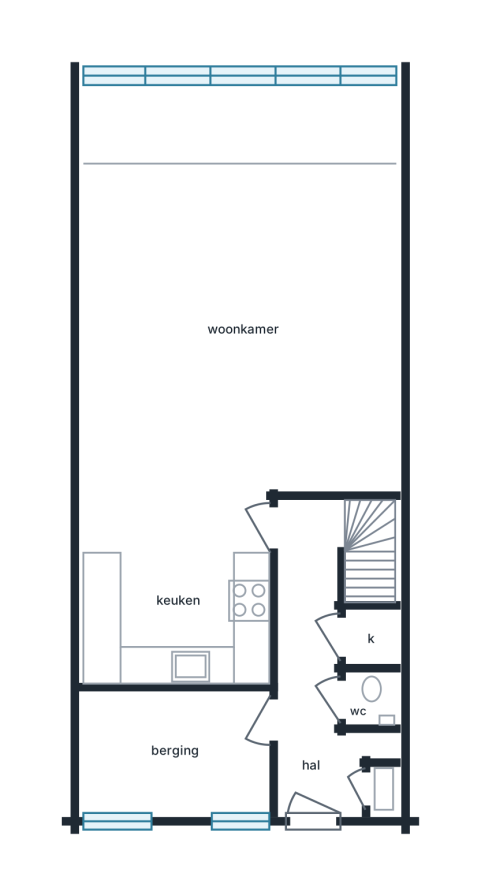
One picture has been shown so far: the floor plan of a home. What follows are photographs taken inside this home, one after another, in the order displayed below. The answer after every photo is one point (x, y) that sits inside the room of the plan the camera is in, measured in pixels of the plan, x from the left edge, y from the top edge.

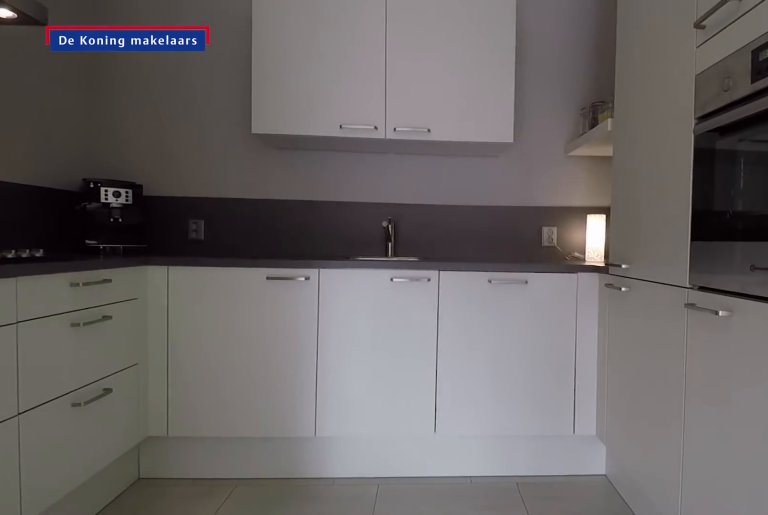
(176, 590)
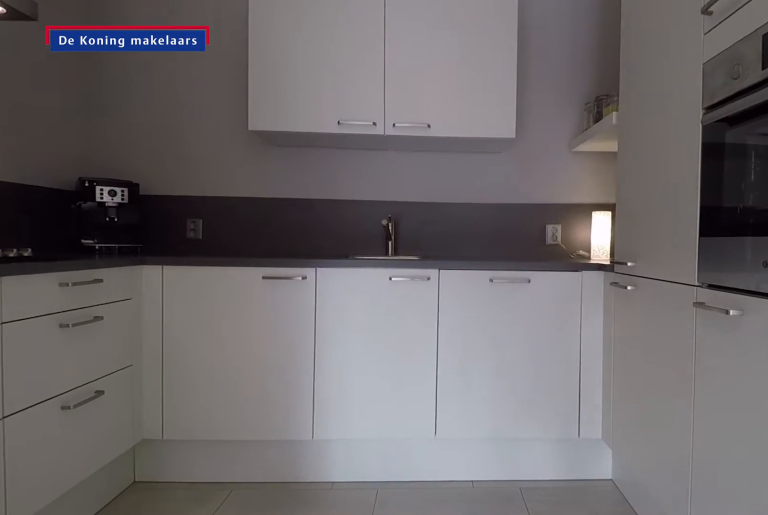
(176, 590)
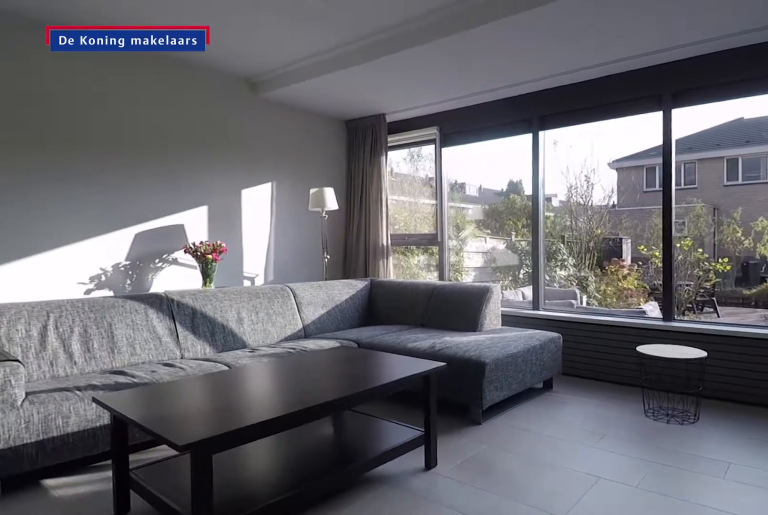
(264, 244)
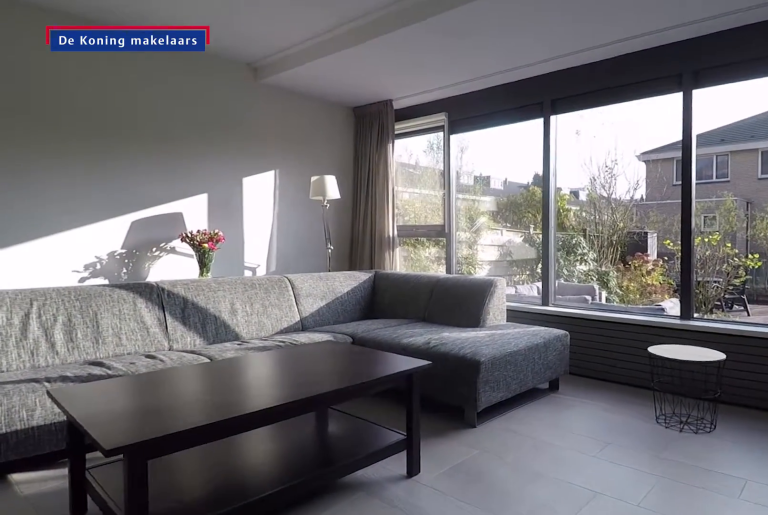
(264, 244)
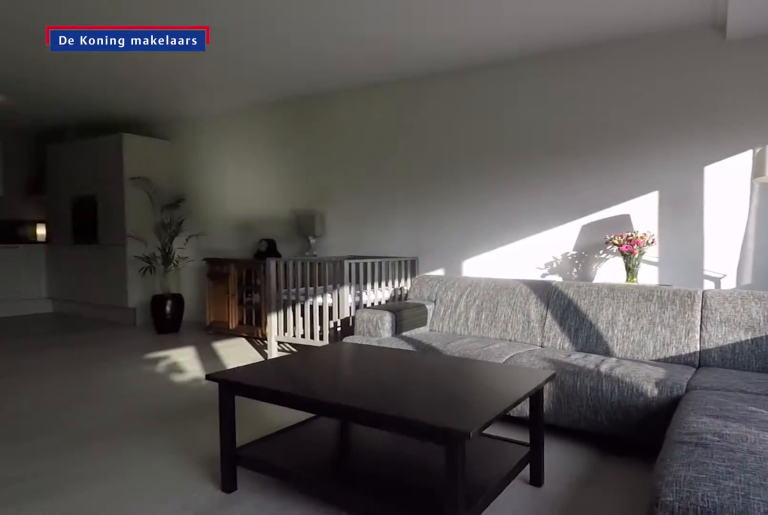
(264, 244)
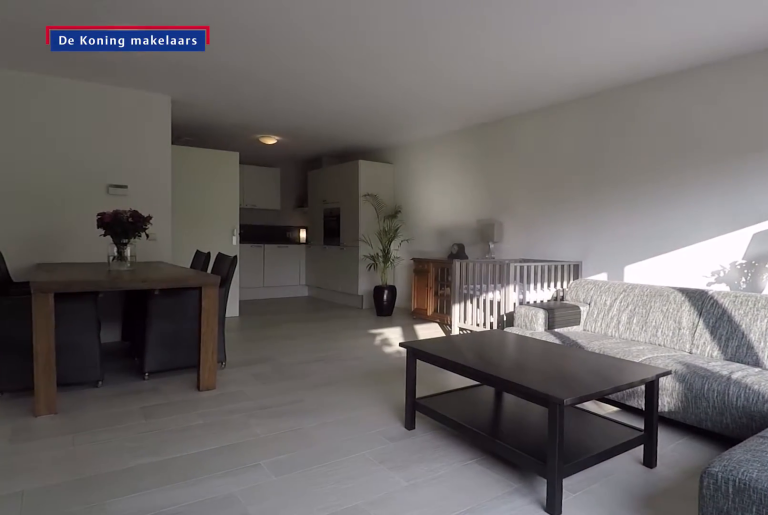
(264, 244)
